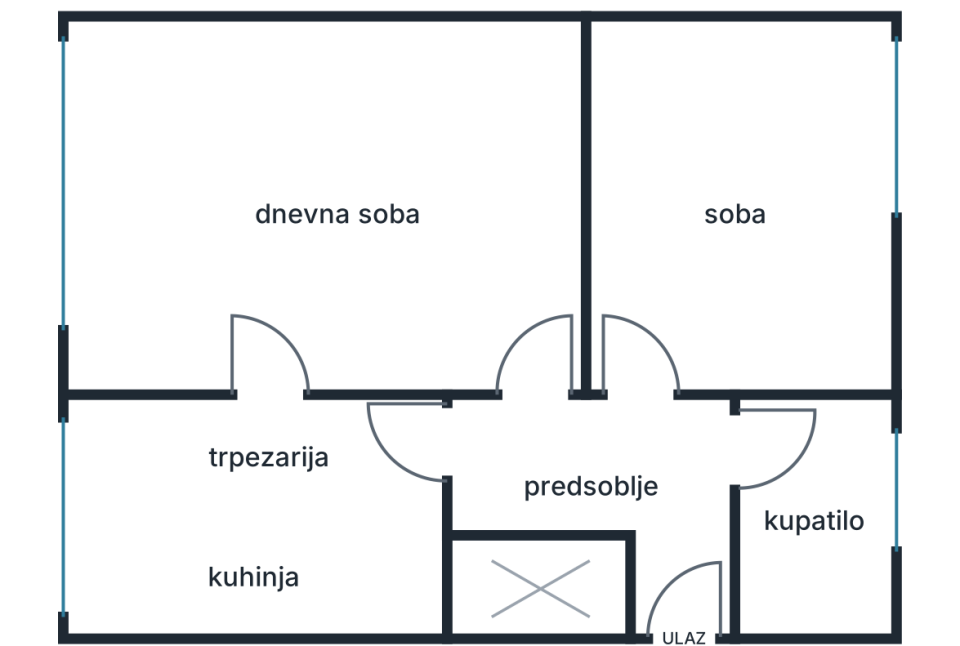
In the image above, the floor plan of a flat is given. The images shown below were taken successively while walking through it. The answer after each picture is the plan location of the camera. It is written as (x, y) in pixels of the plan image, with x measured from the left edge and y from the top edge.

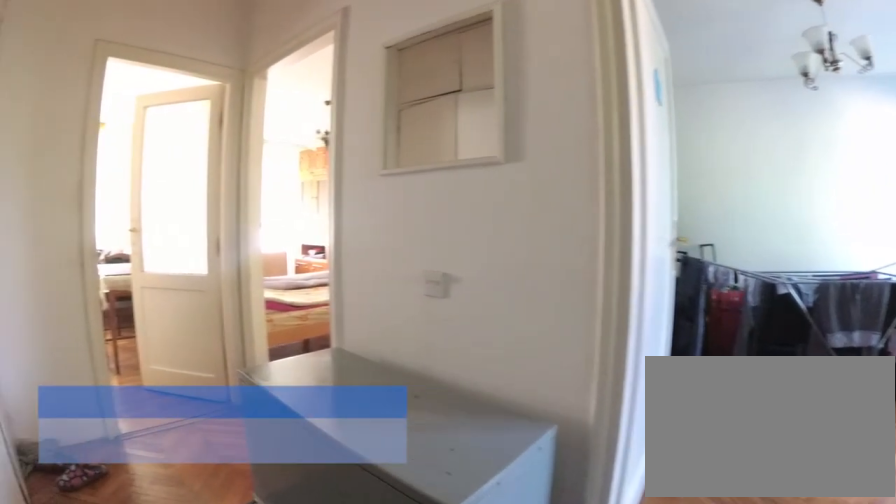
(678, 541)
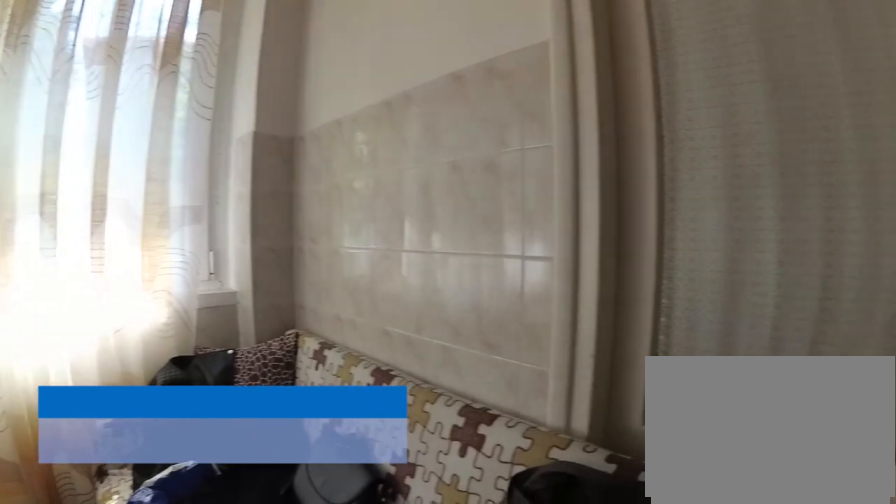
(184, 476)
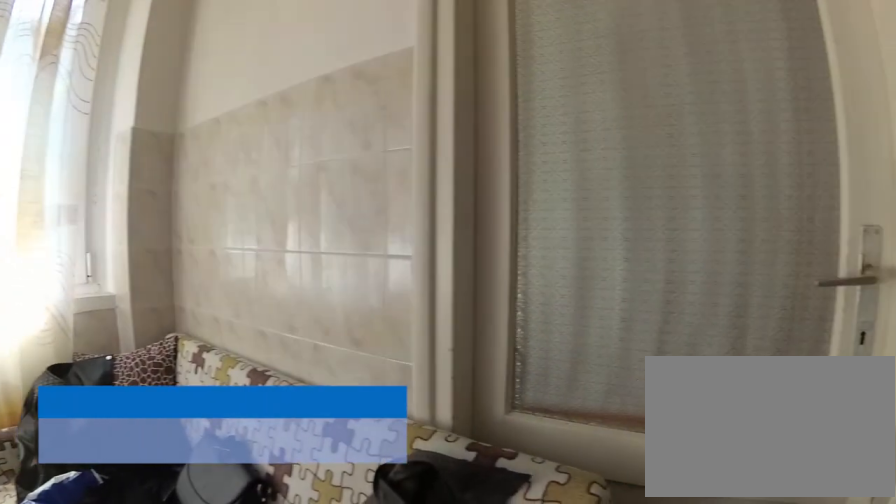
(180, 480)
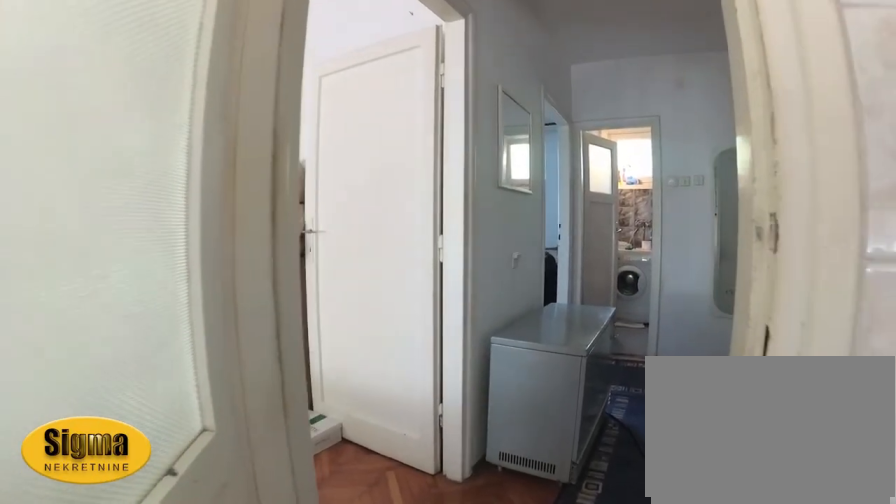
(341, 464)
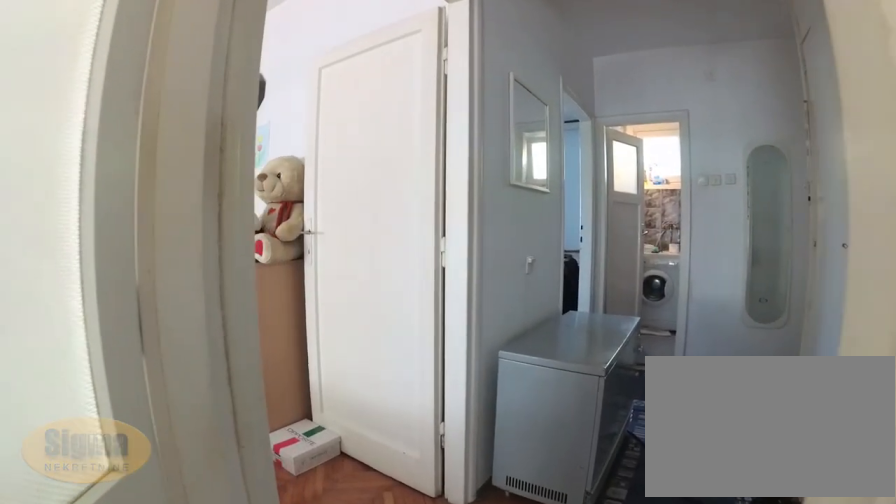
(372, 464)
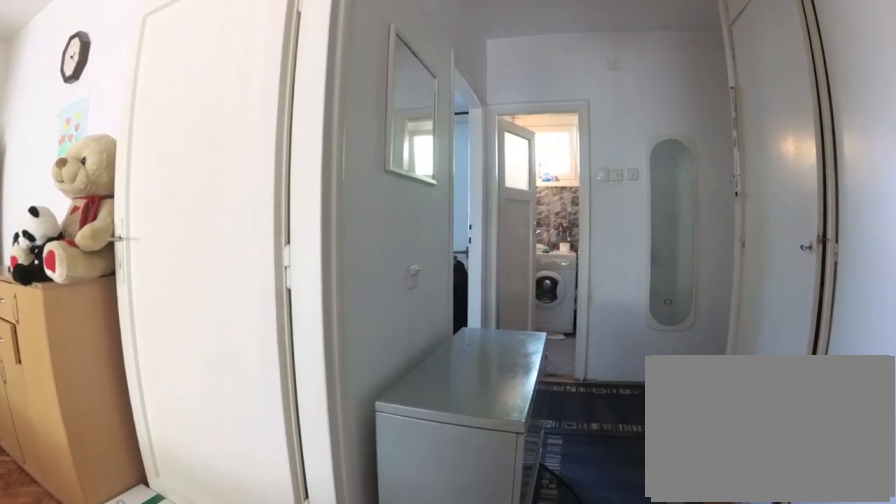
(451, 466)
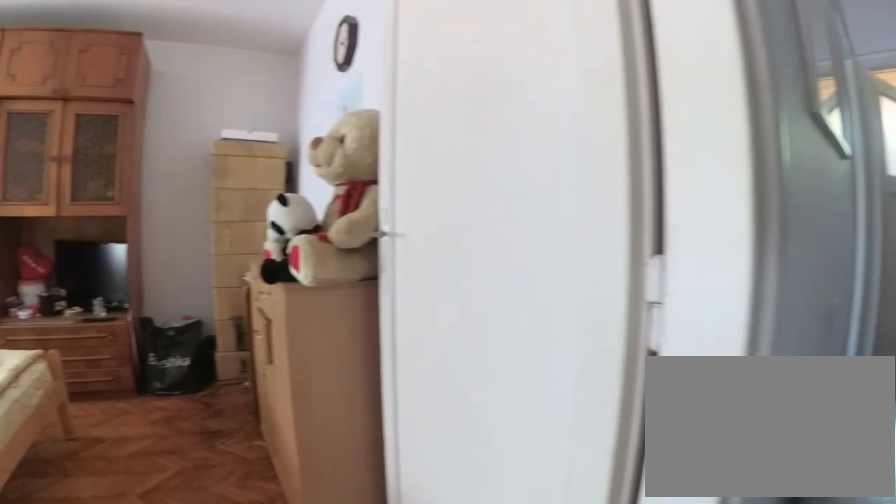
(503, 450)
